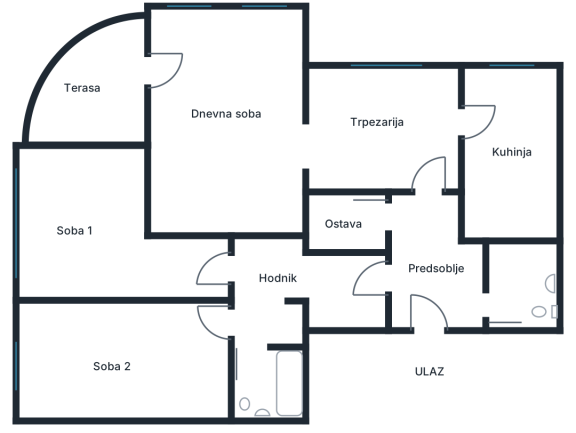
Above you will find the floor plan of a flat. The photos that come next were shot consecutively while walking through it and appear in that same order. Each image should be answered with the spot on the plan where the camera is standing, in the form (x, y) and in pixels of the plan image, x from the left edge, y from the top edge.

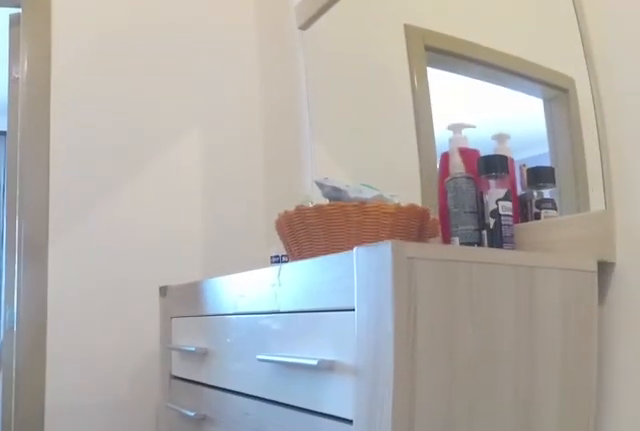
(430, 269)
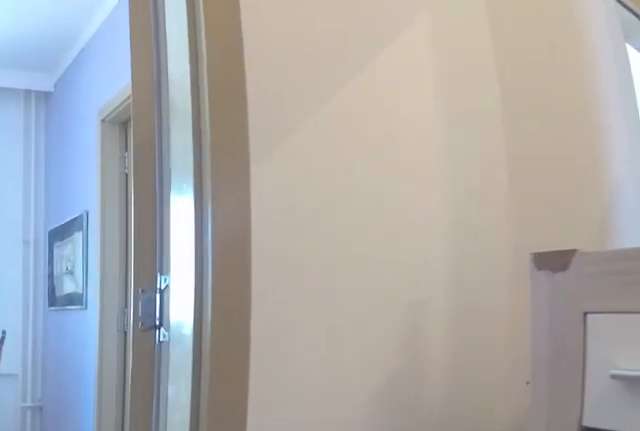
(429, 243)
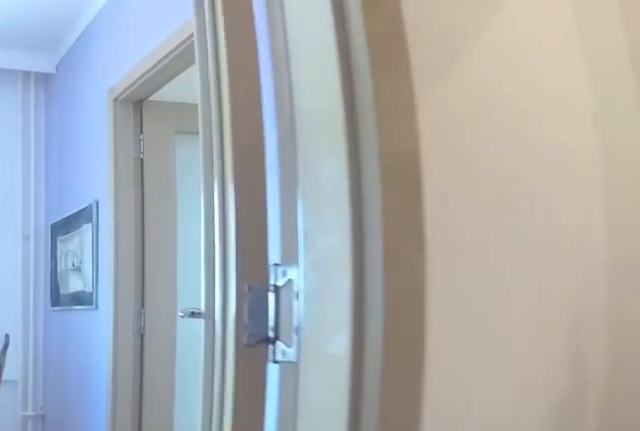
(430, 234)
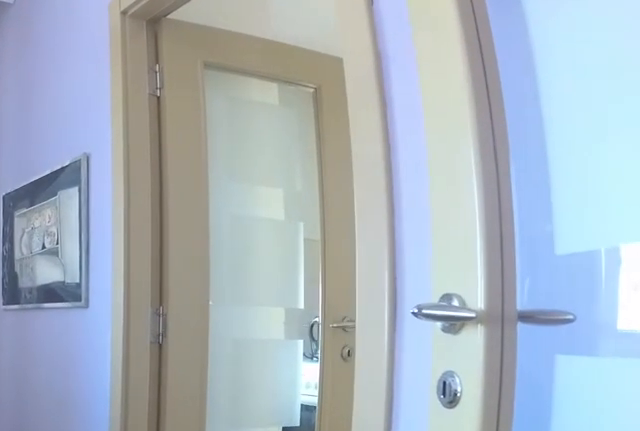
(432, 205)
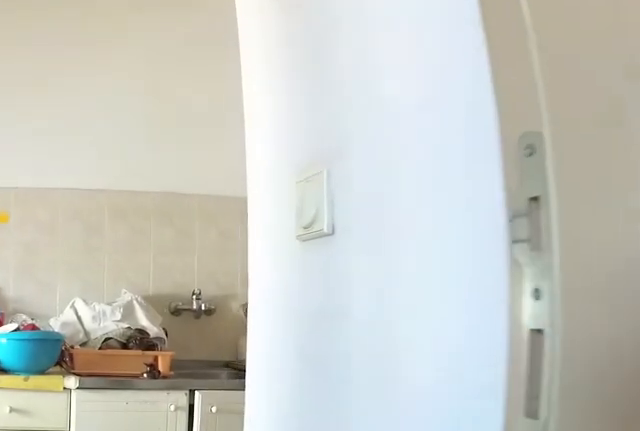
(433, 137)
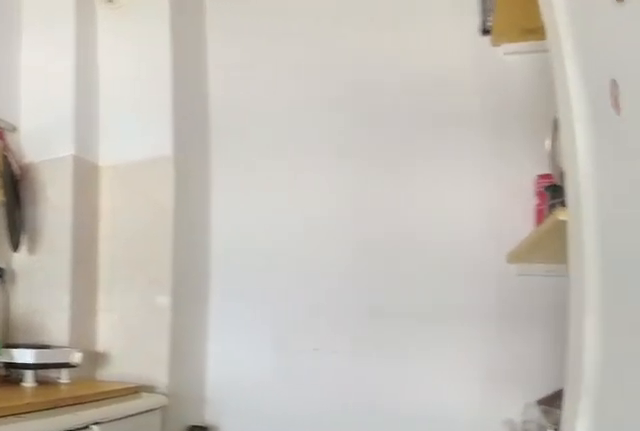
(500, 139)
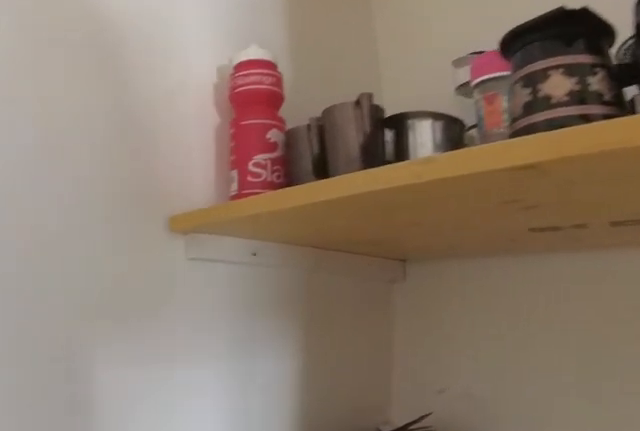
(507, 195)
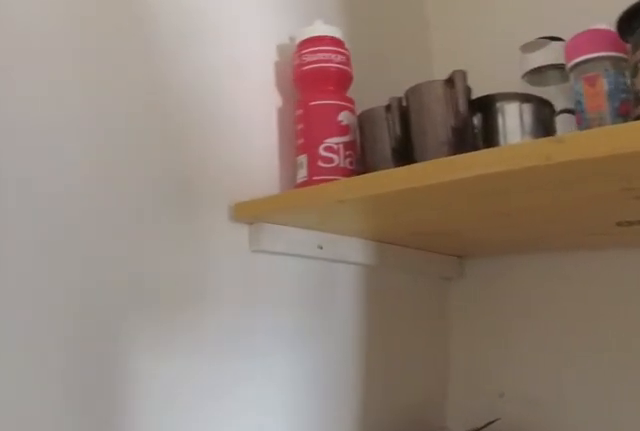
(507, 200)
